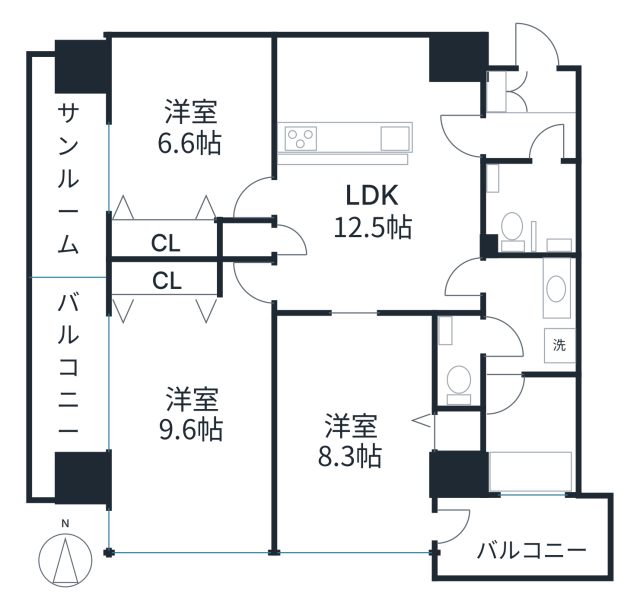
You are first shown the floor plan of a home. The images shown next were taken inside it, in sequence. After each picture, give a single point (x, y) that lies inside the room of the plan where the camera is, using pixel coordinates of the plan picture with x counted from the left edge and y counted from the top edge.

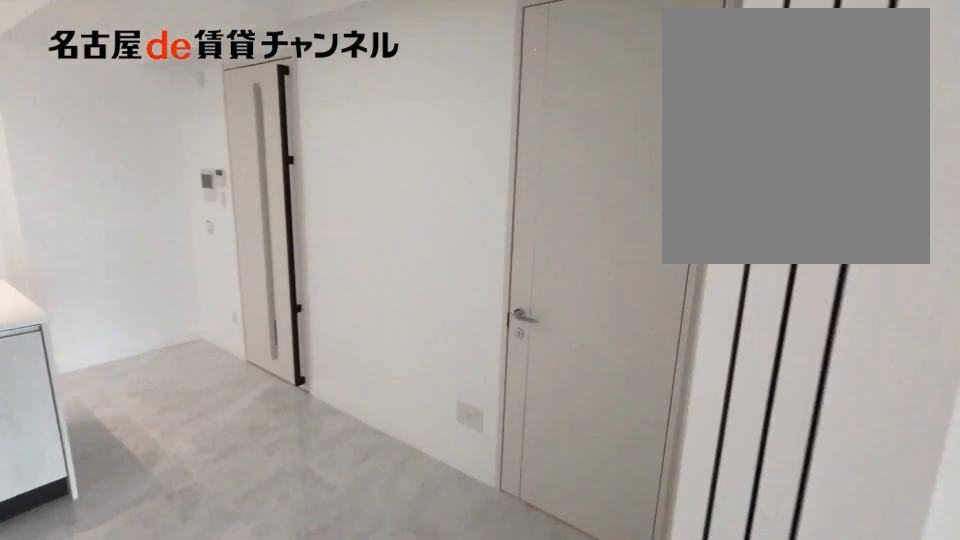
(372, 277)
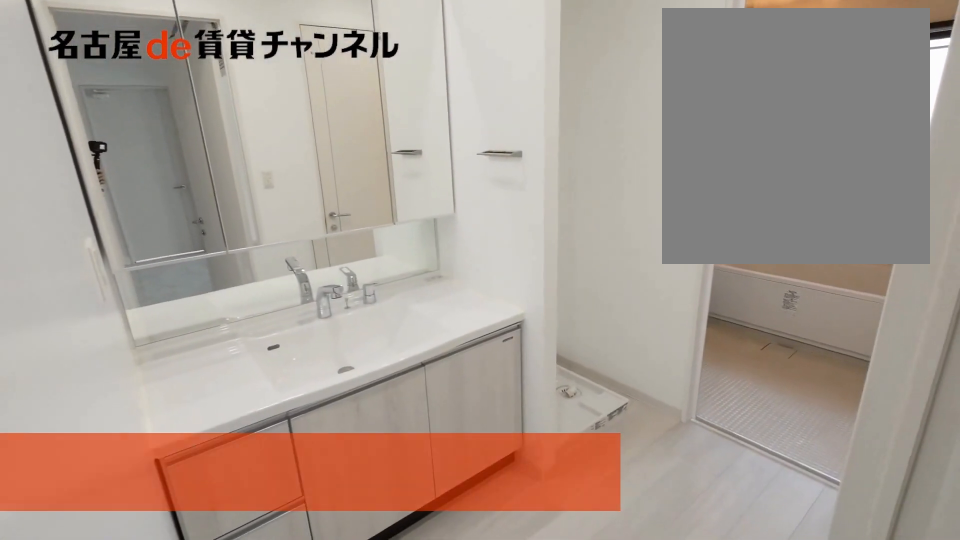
(529, 315)
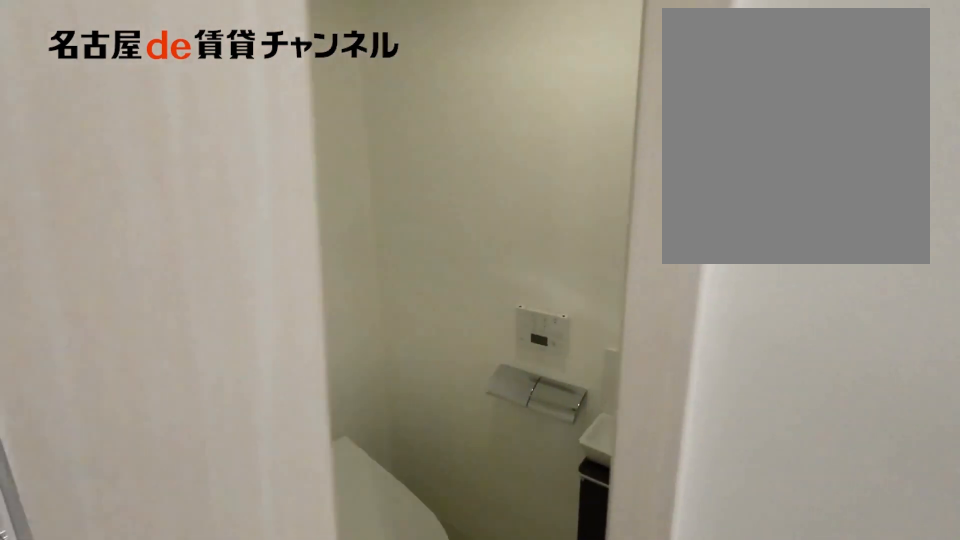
(529, 315)
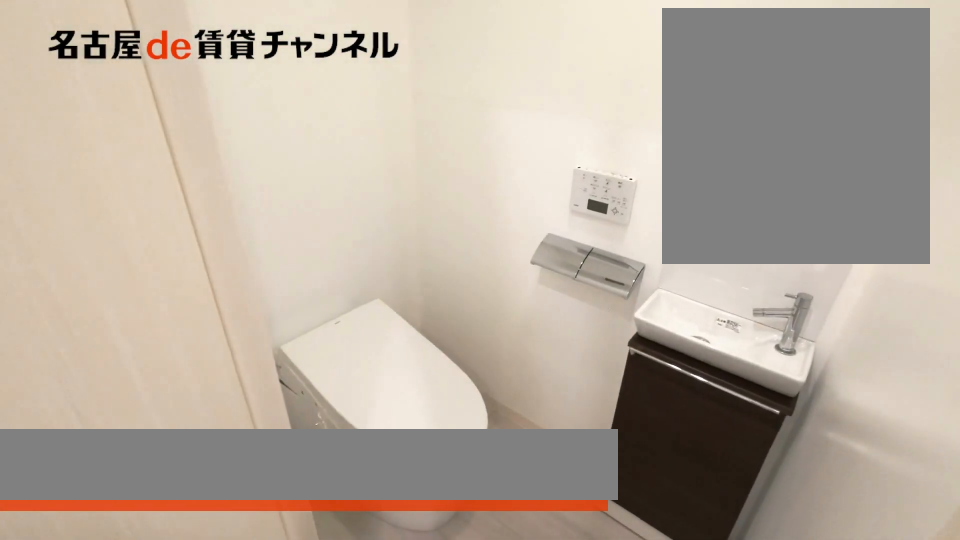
(457, 359)
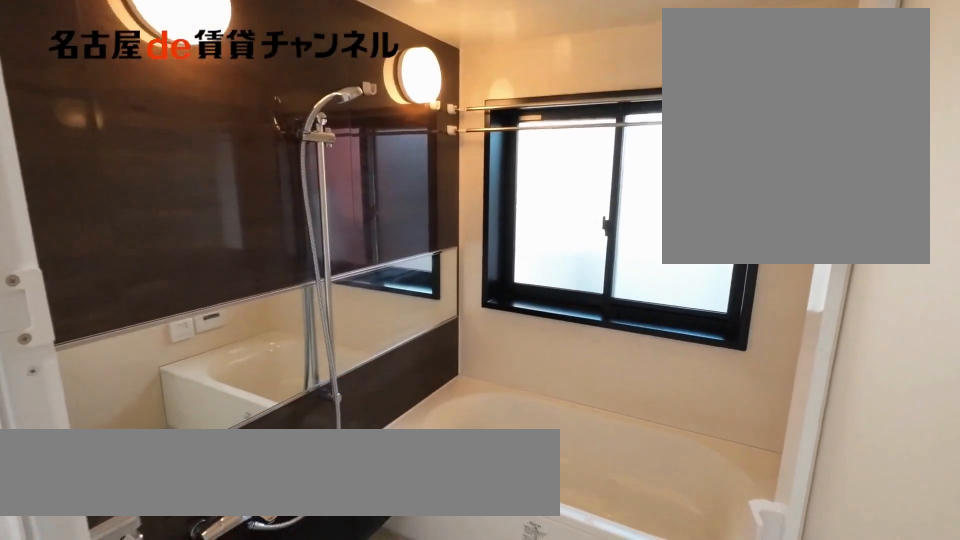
(531, 435)
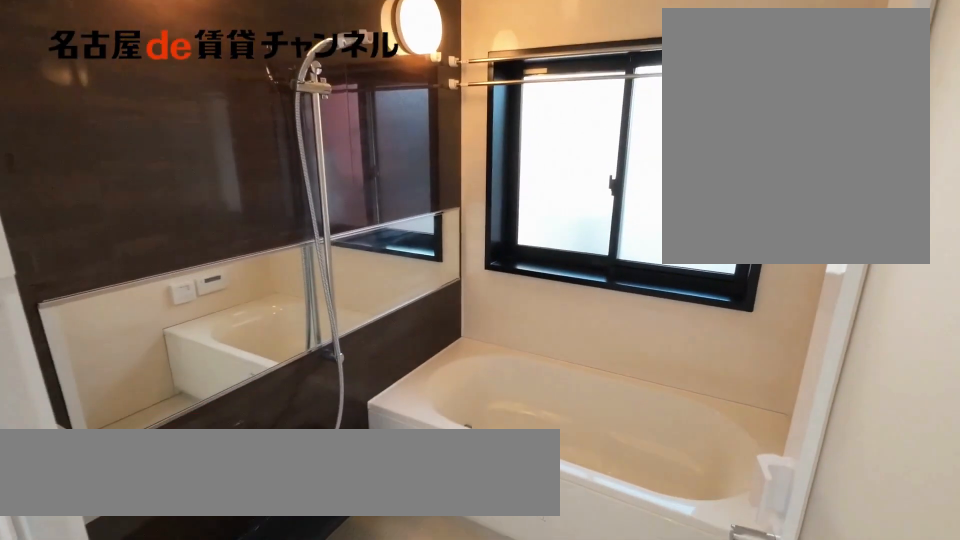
(531, 435)
